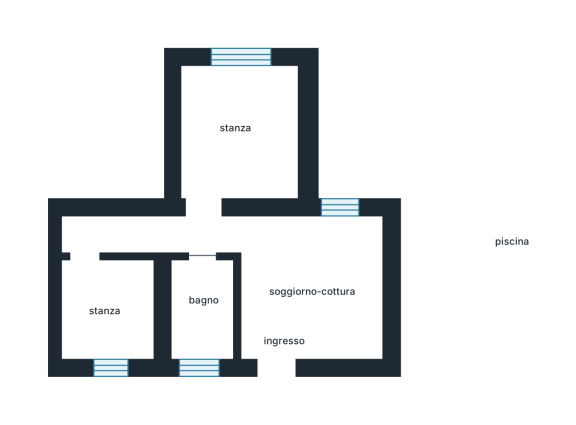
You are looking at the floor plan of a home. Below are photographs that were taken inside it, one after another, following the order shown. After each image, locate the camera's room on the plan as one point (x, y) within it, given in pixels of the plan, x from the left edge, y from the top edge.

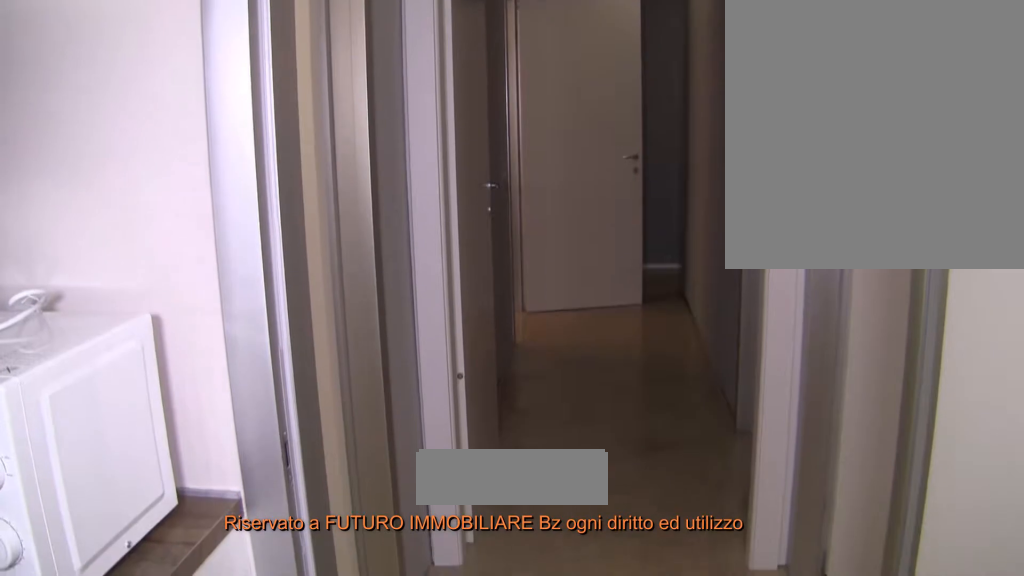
(167, 234)
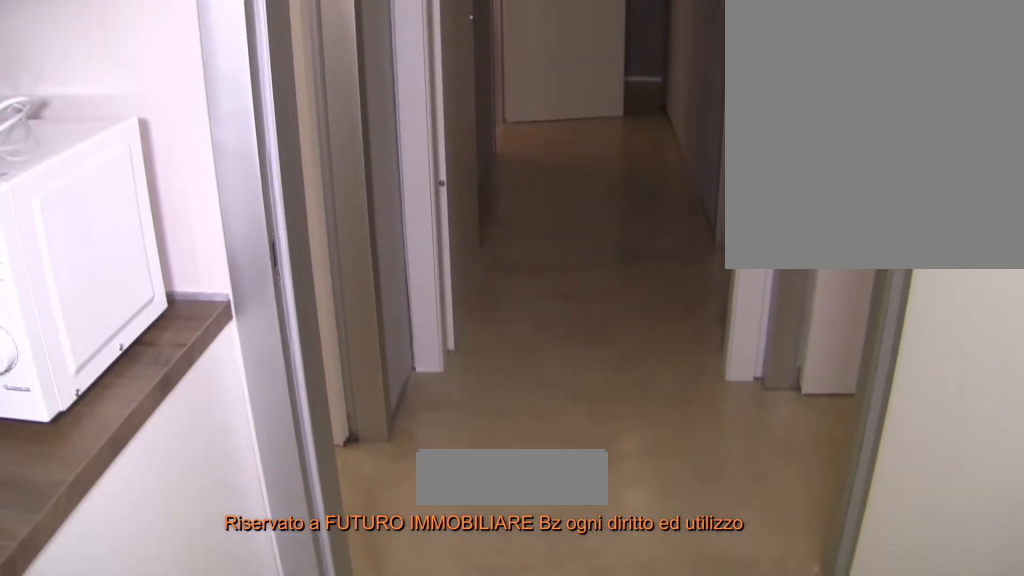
(167, 234)
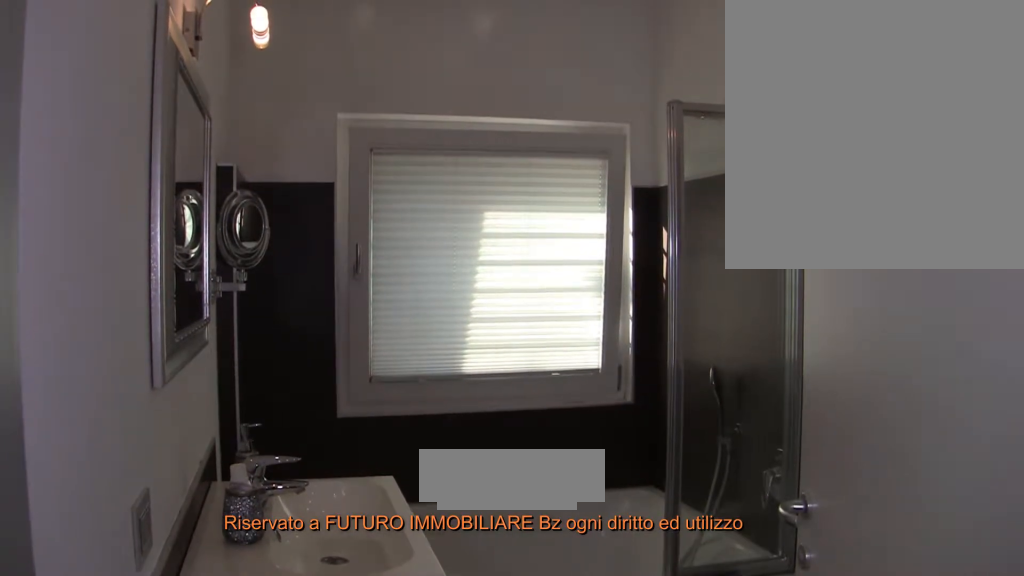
(201, 308)
